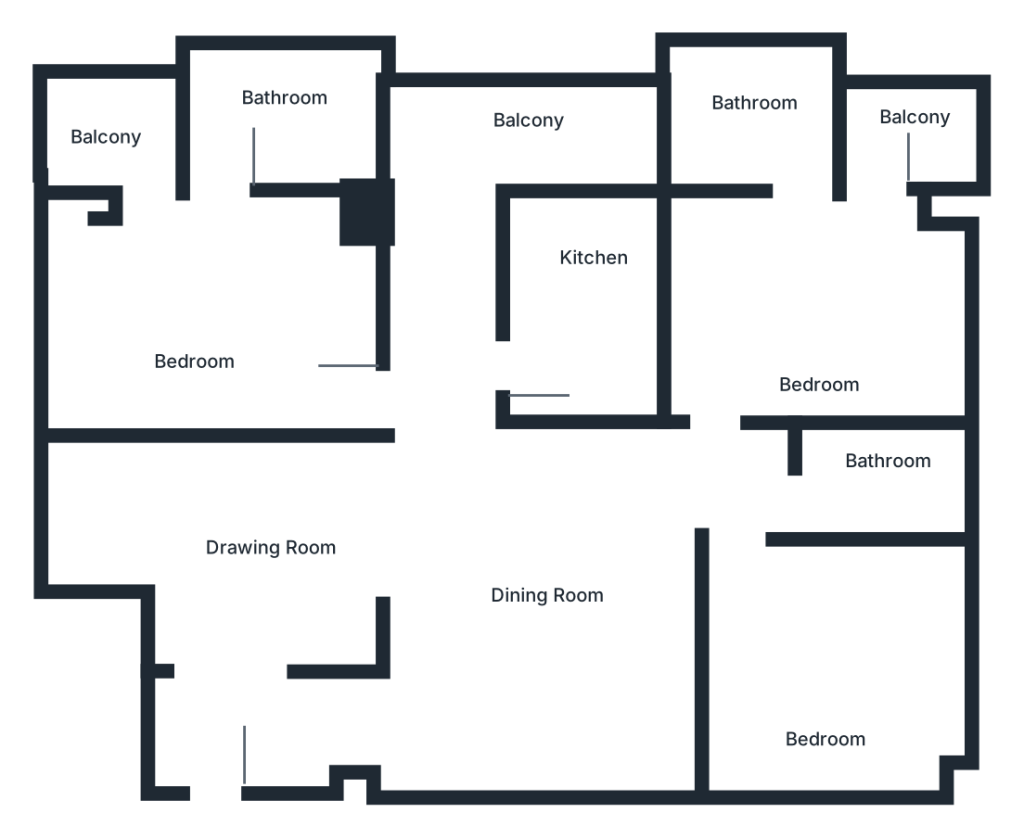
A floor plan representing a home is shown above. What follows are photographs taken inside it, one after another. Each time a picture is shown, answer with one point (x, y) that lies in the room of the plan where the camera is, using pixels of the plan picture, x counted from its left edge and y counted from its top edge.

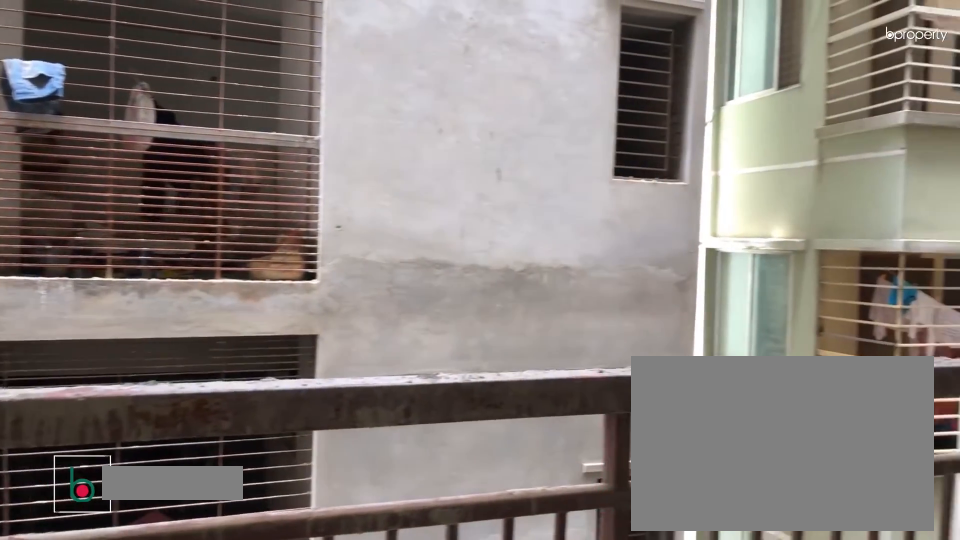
(516, 147)
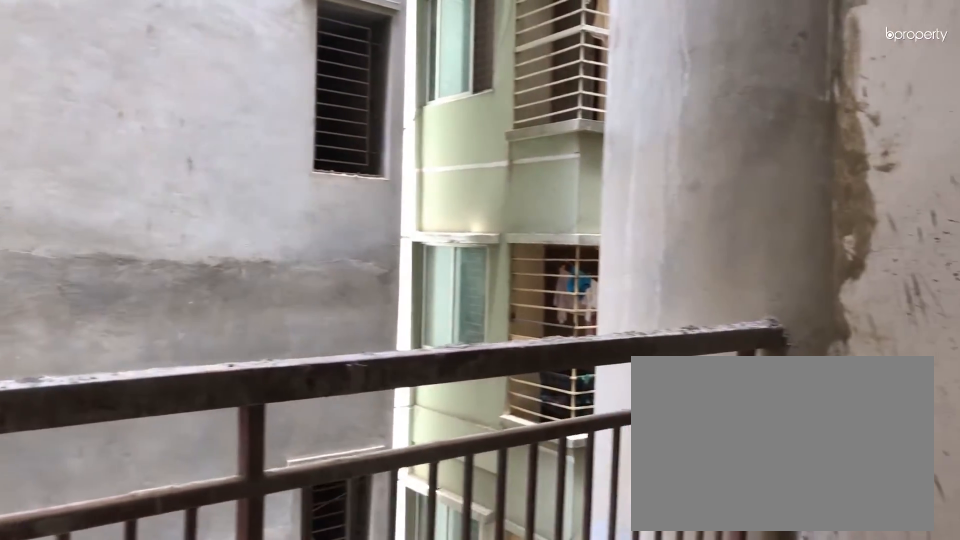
(516, 147)
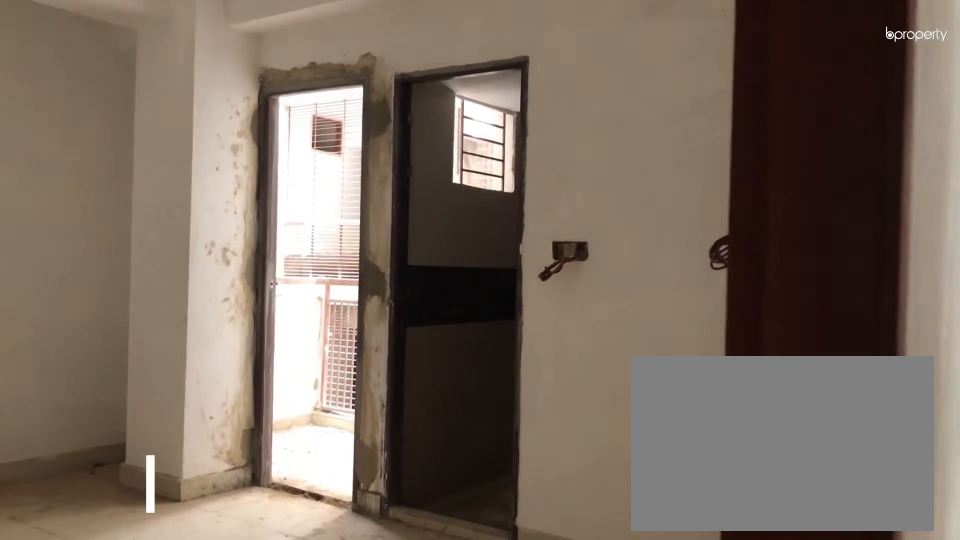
(342, 387)
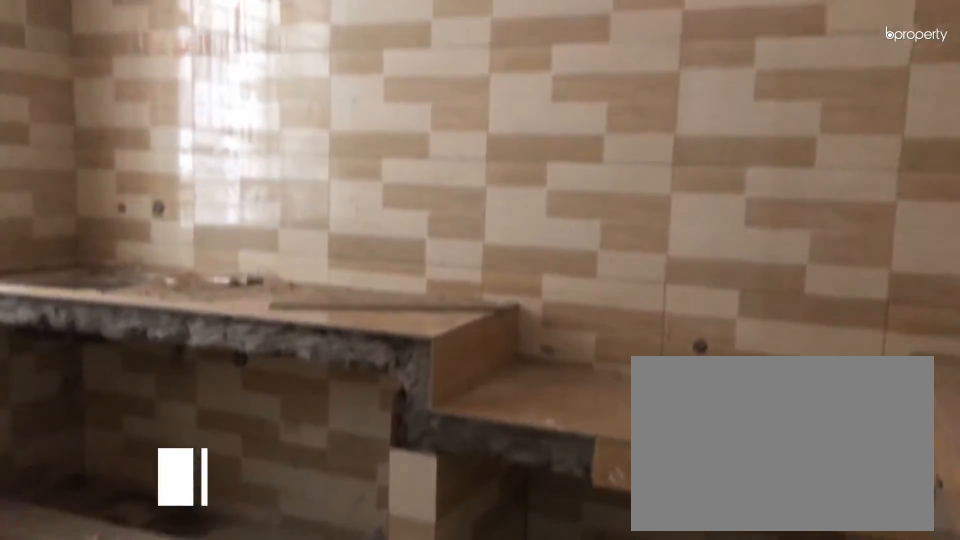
(588, 278)
